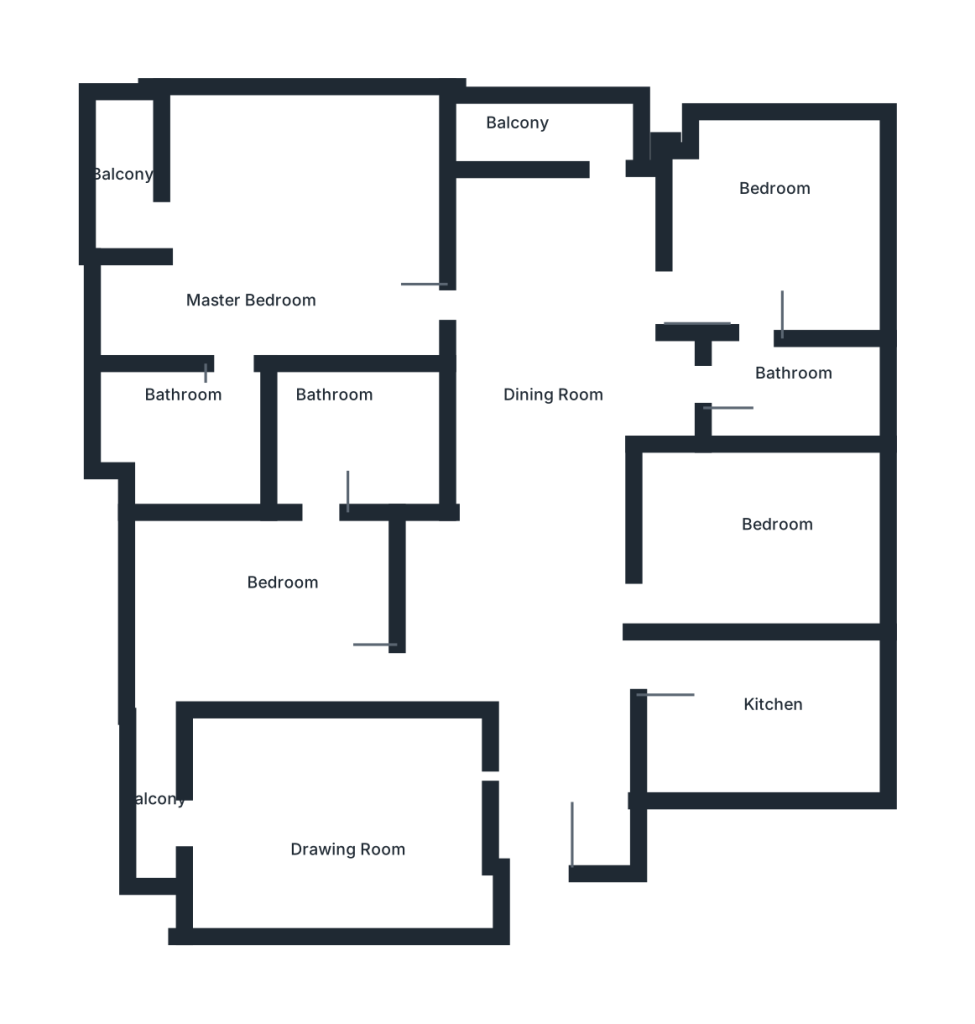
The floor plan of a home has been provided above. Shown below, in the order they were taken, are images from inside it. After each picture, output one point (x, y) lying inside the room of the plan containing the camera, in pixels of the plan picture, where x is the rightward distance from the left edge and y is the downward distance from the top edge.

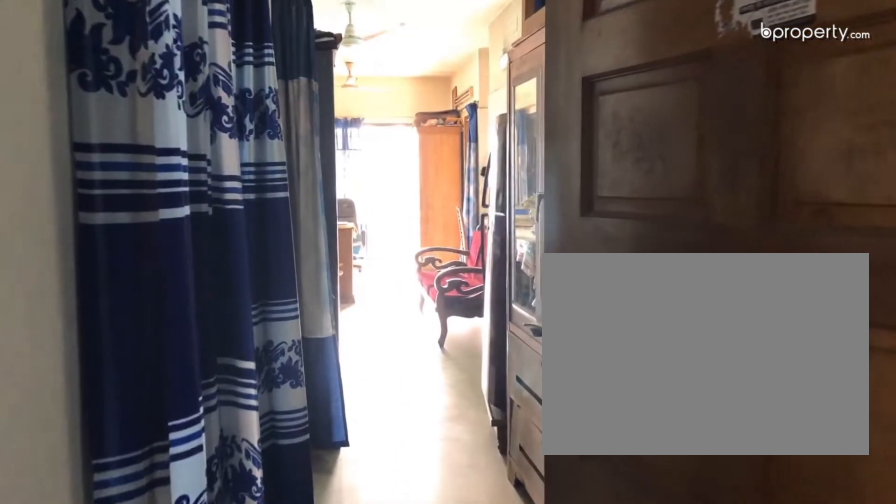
(565, 776)
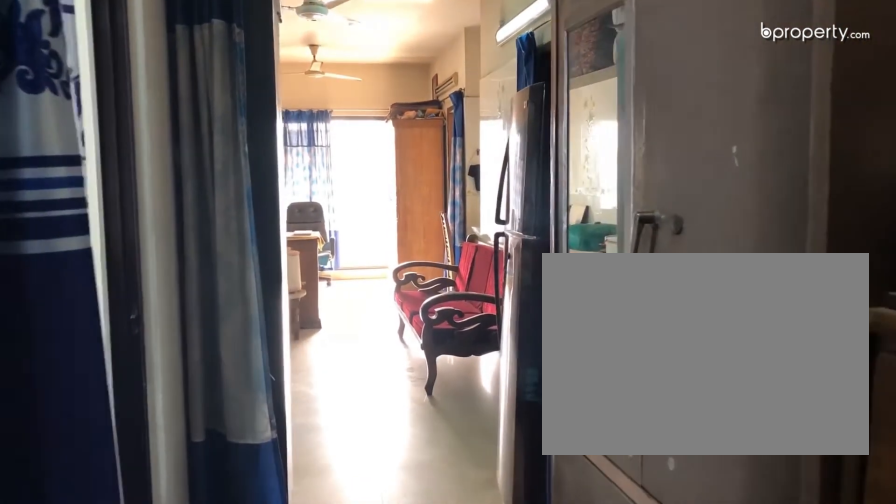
(565, 776)
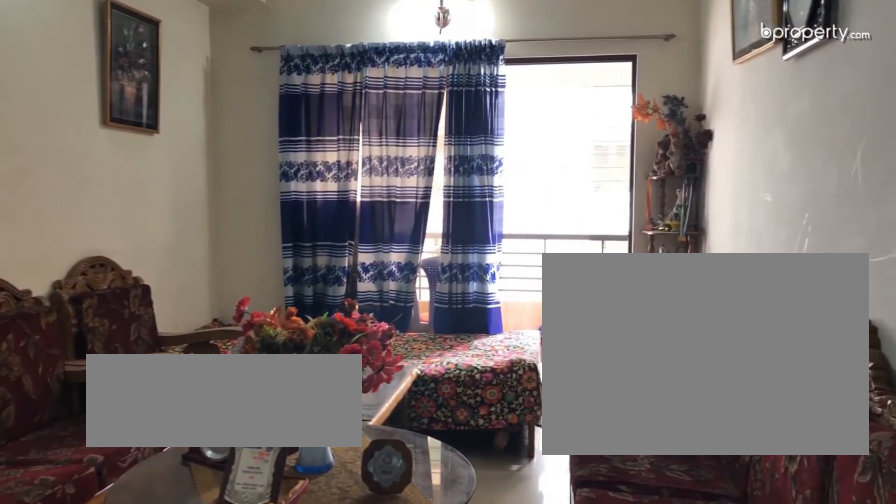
(365, 829)
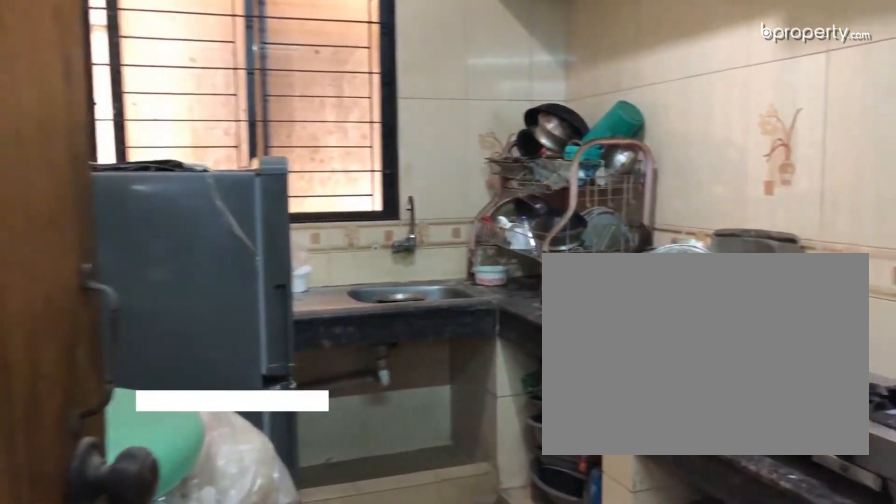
(776, 735)
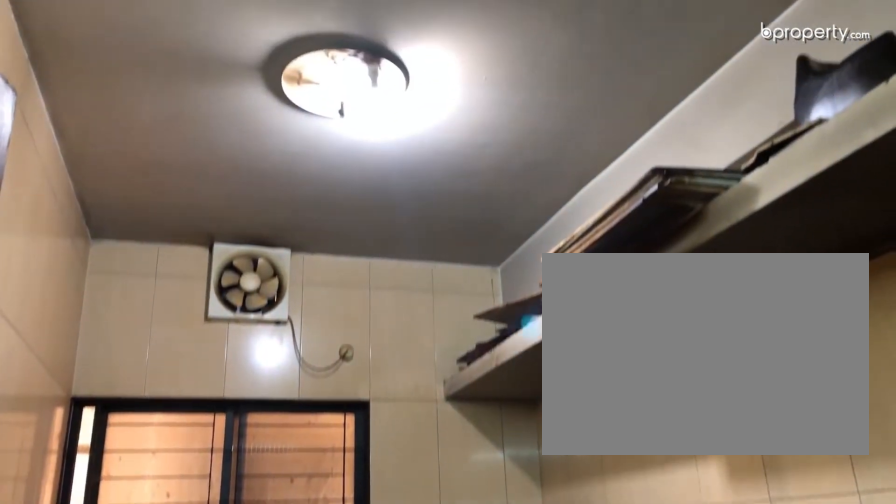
(775, 732)
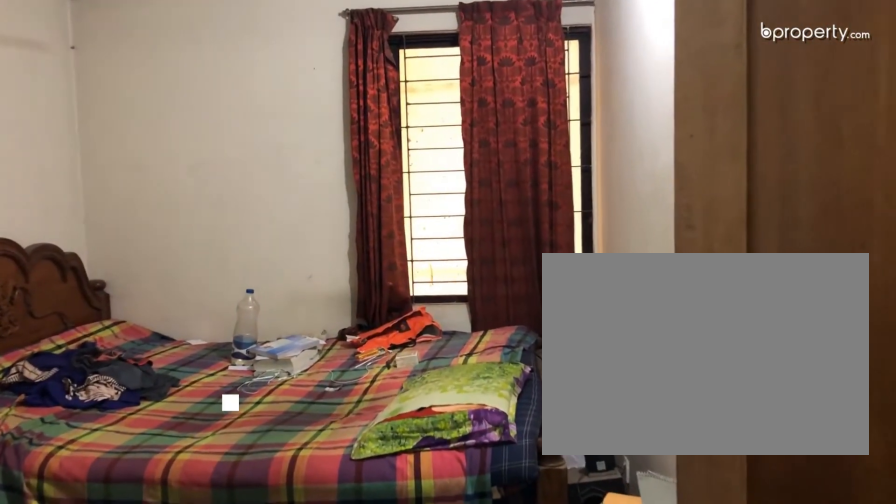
(755, 563)
